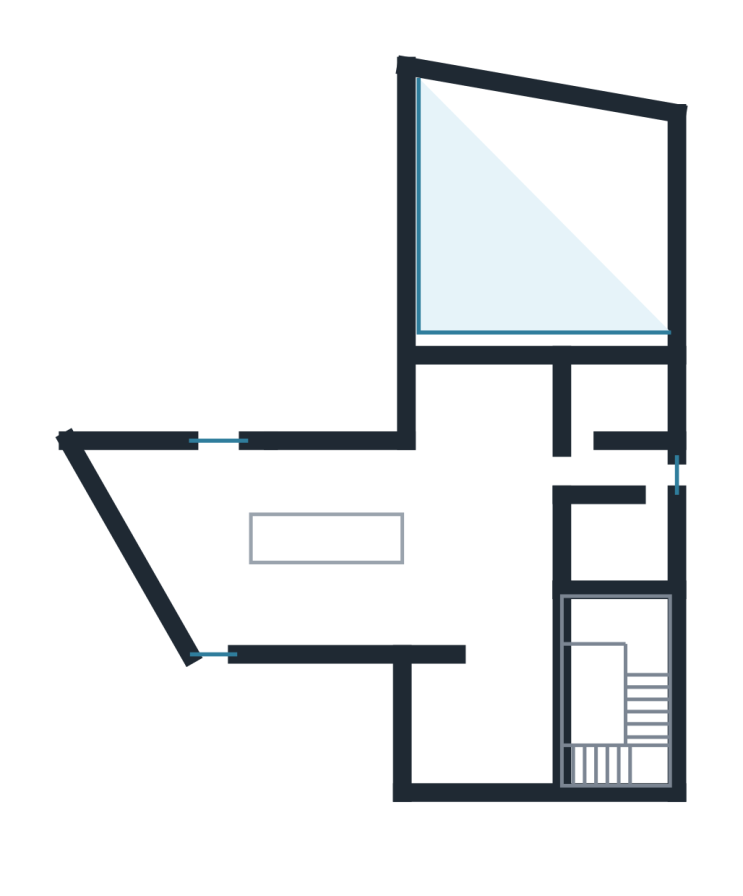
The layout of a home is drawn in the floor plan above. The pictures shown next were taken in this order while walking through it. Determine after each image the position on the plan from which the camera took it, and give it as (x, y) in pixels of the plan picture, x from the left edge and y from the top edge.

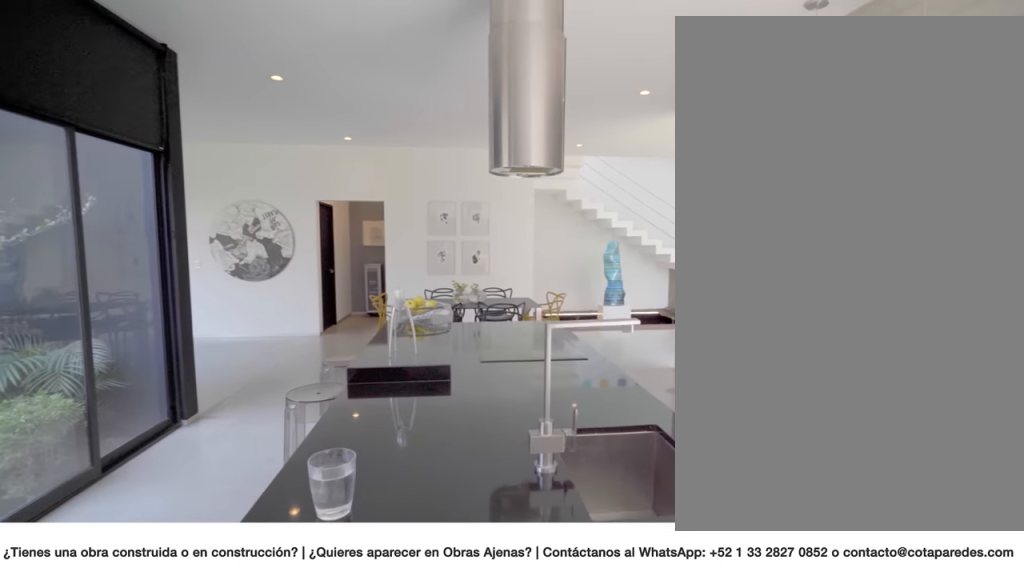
(218, 538)
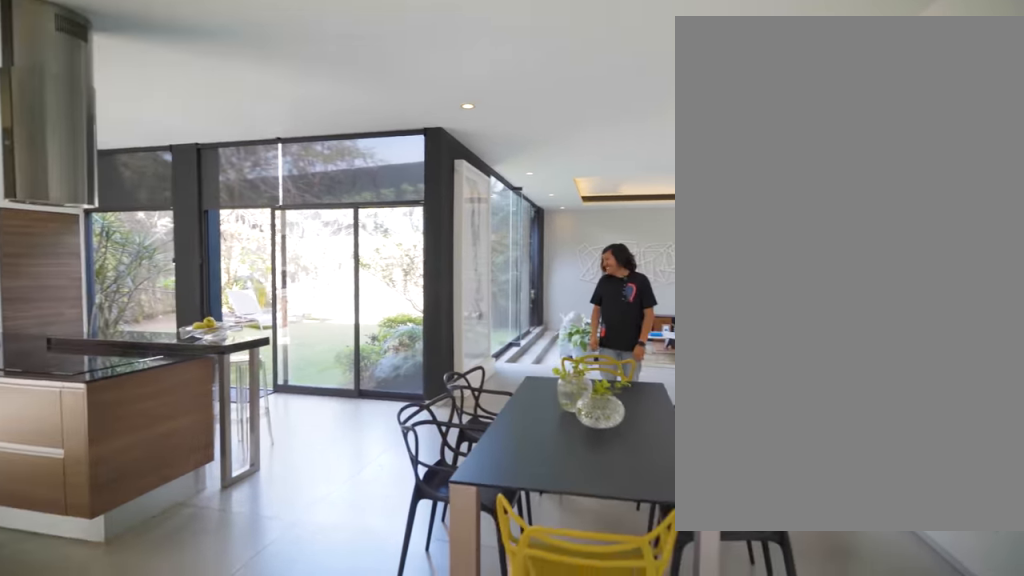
(493, 610)
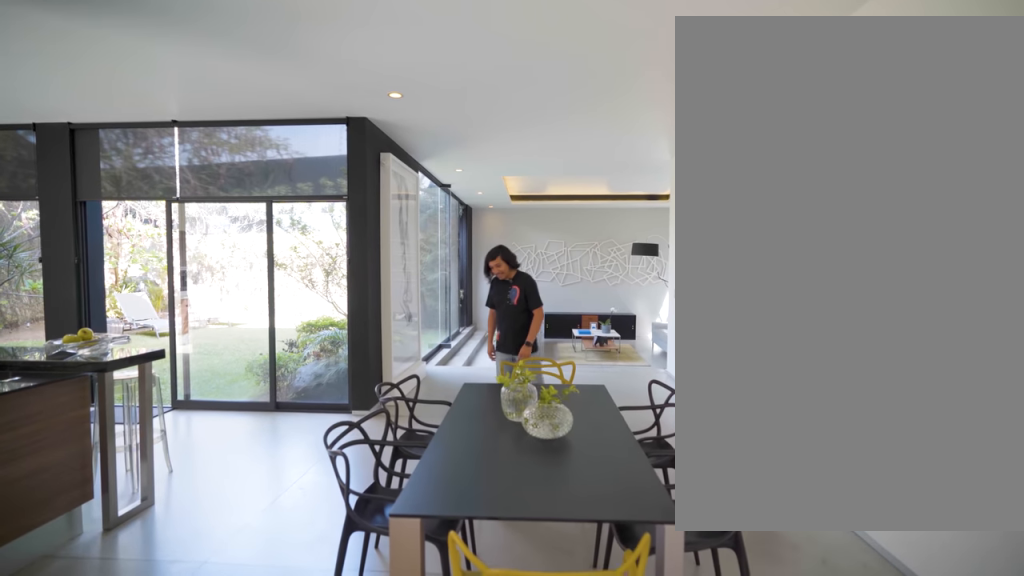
(485, 623)
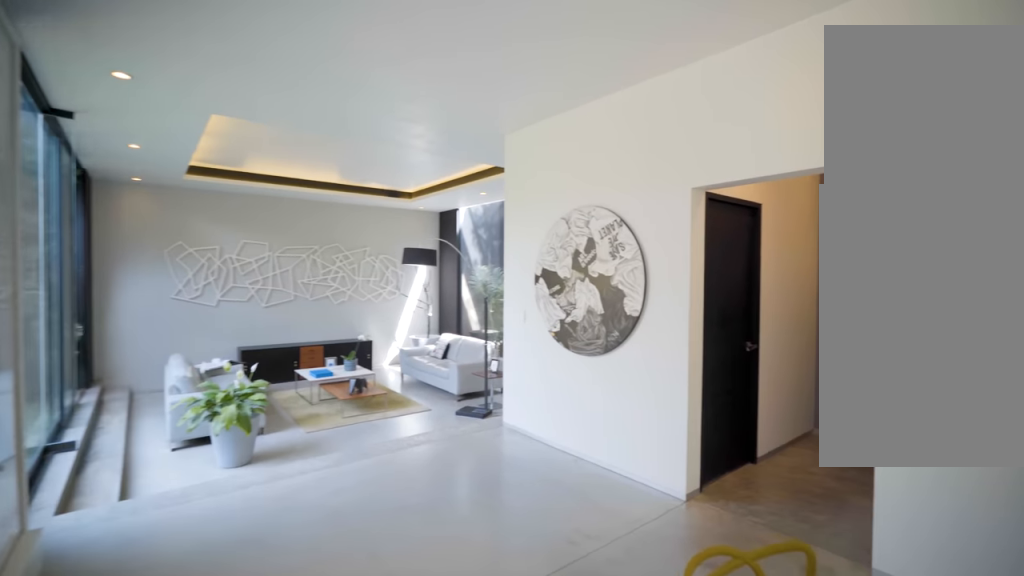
(442, 587)
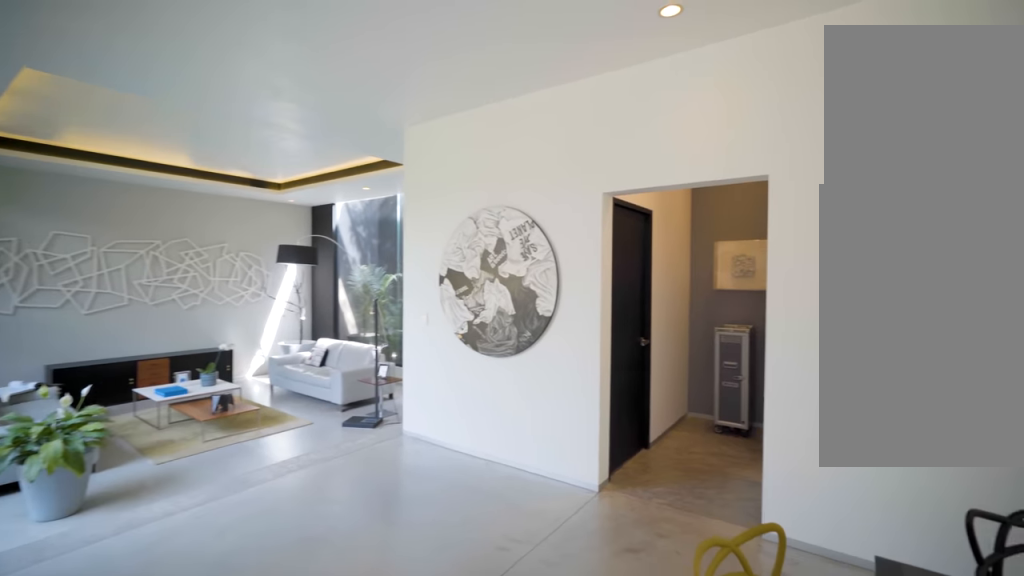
(444, 539)
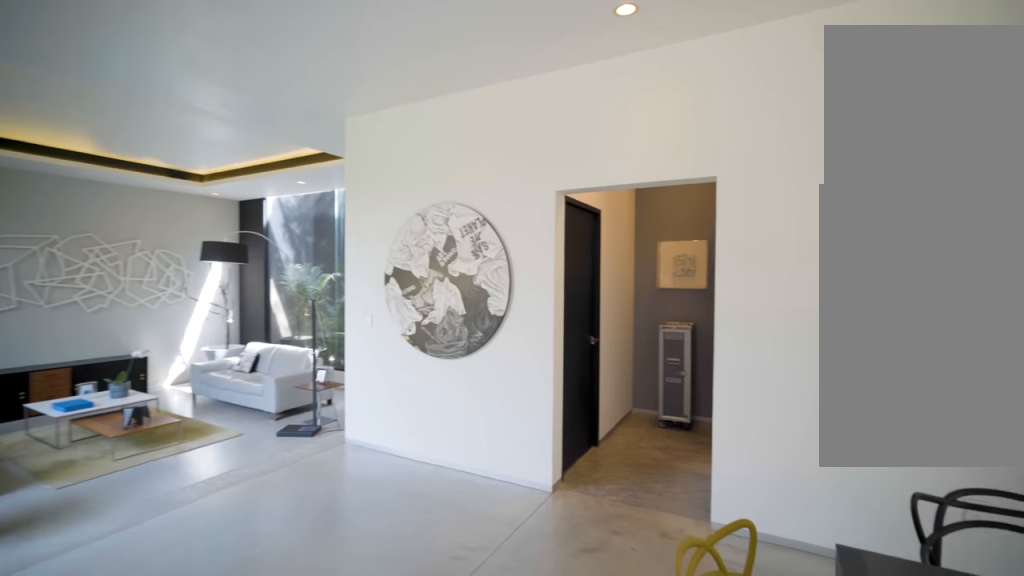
(446, 523)
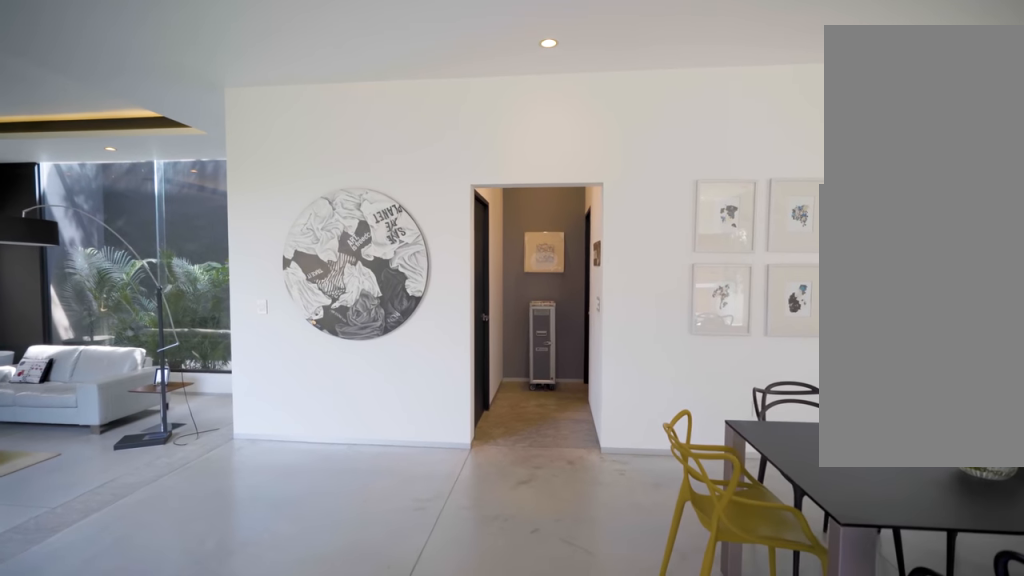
(466, 470)
